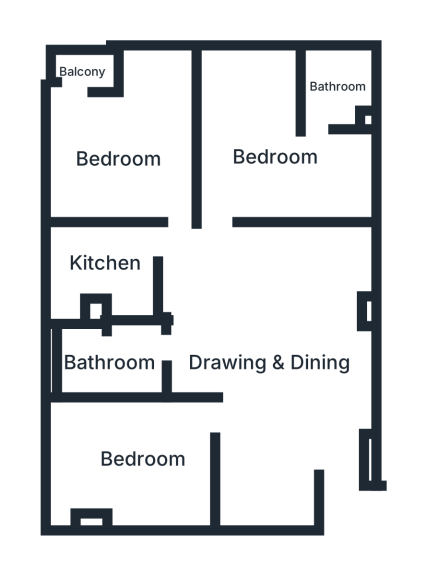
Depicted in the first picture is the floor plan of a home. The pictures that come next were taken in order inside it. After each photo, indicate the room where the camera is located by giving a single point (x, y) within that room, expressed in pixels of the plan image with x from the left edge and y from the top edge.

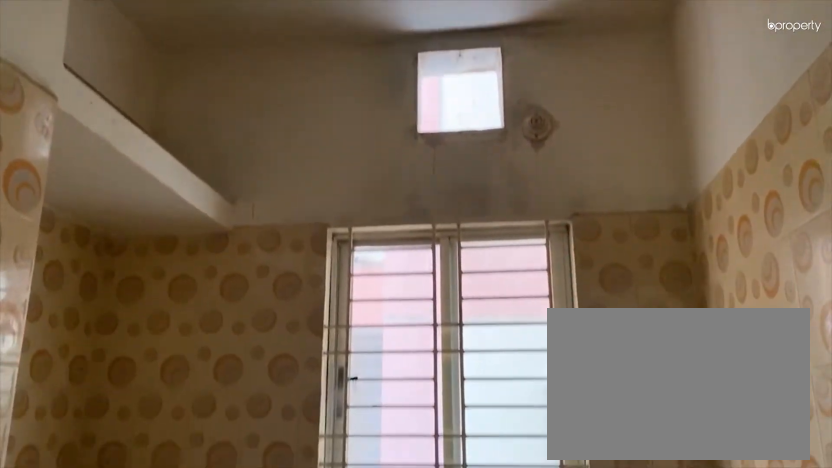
(107, 262)
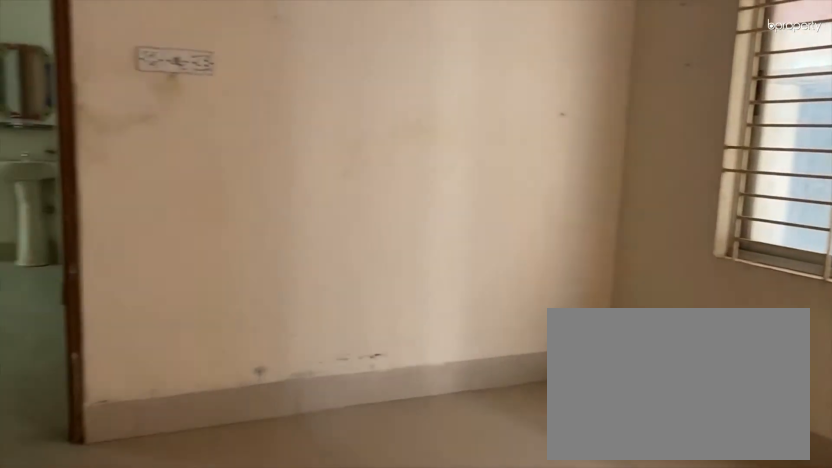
(115, 160)
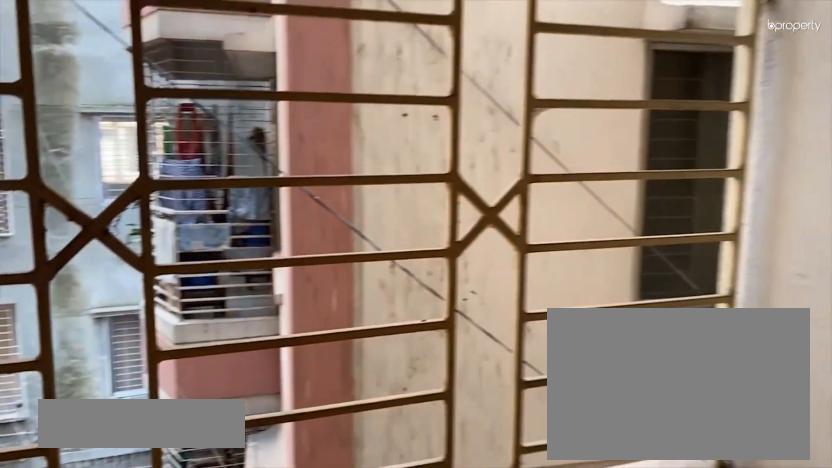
(83, 72)
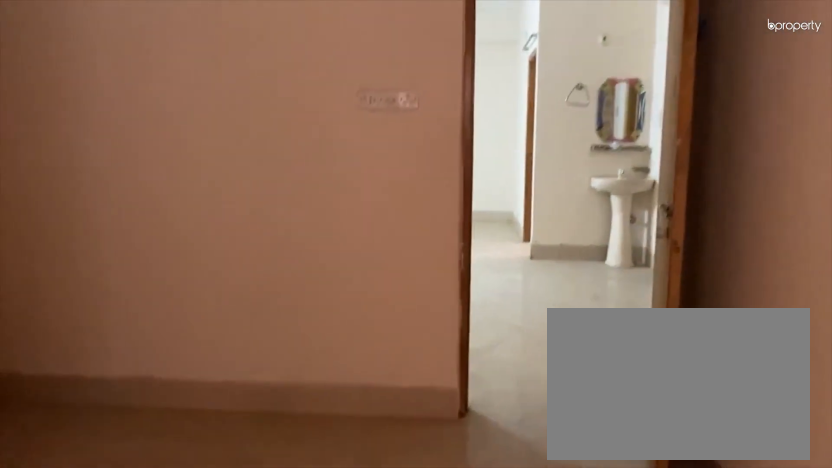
(270, 156)
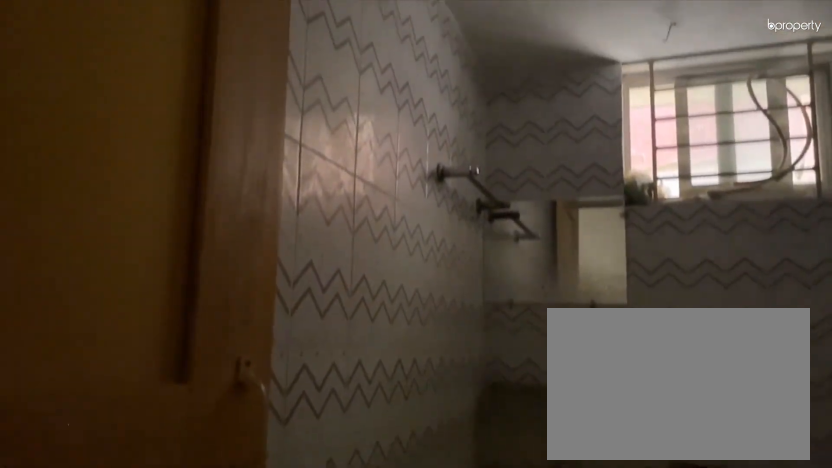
(331, 87)
